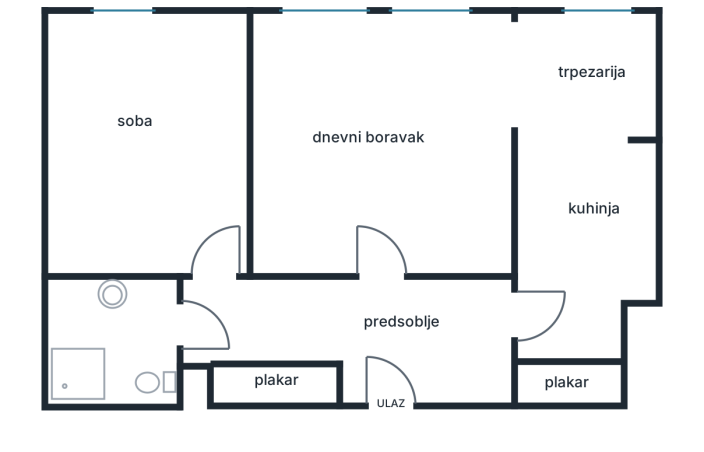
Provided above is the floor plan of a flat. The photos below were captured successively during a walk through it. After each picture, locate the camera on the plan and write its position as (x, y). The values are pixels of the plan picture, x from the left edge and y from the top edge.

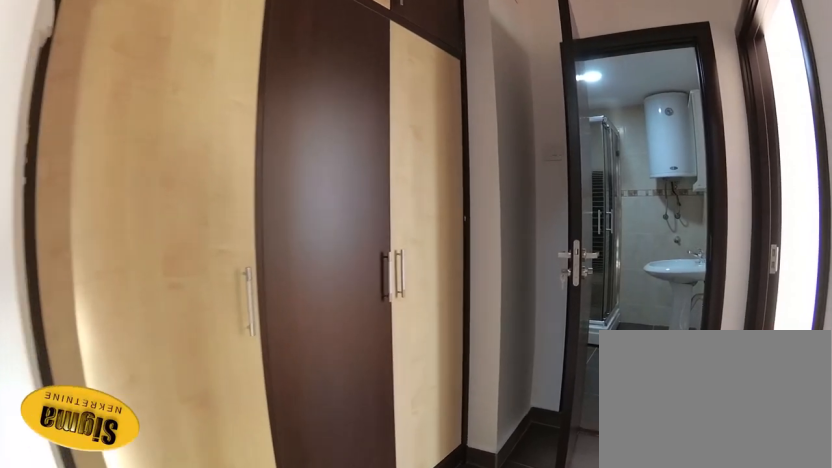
(375, 316)
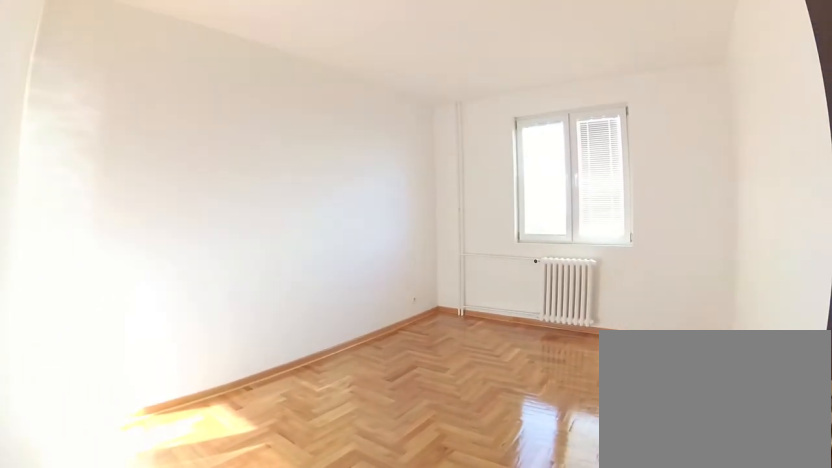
(237, 303)
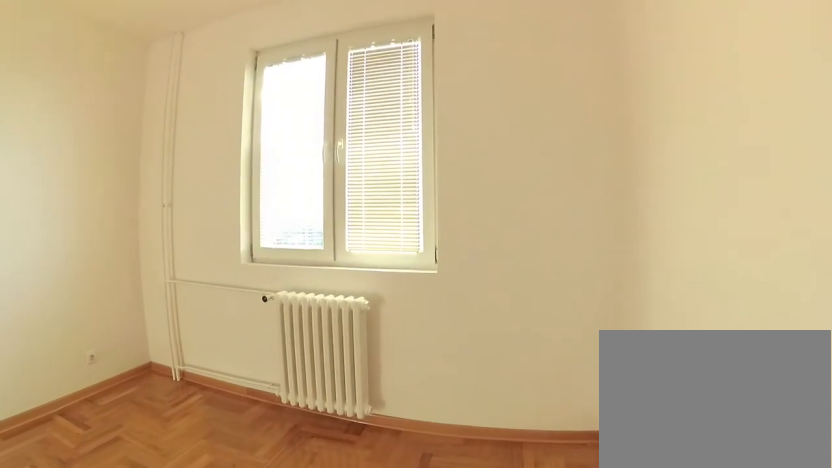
(236, 158)
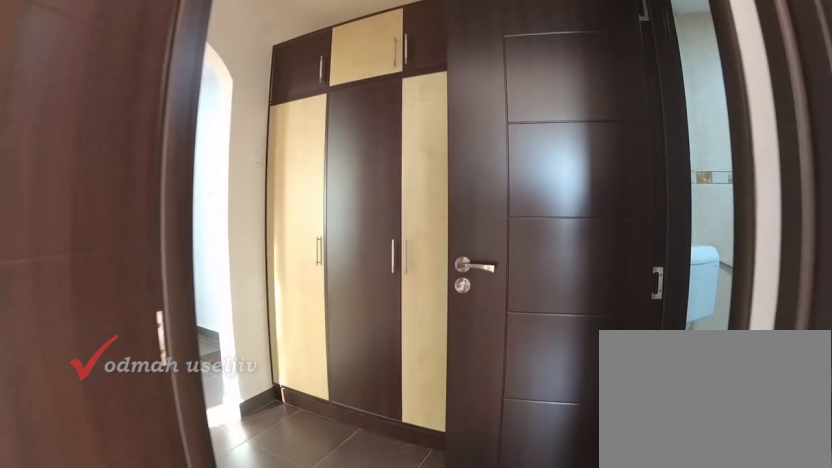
(205, 232)
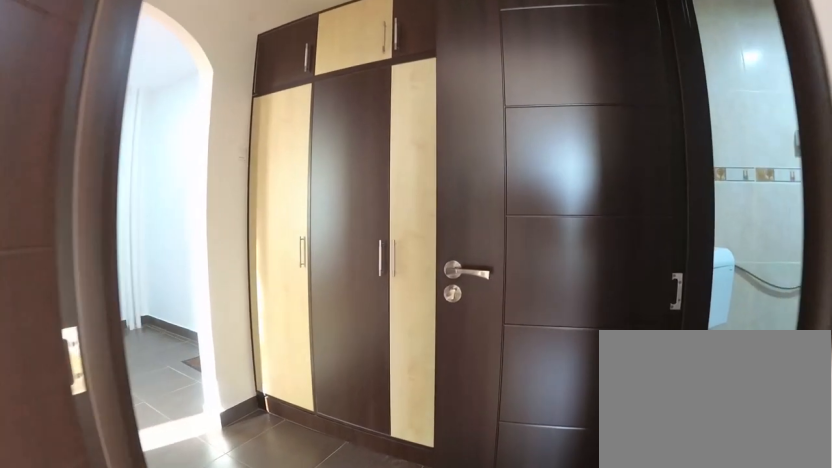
(208, 247)
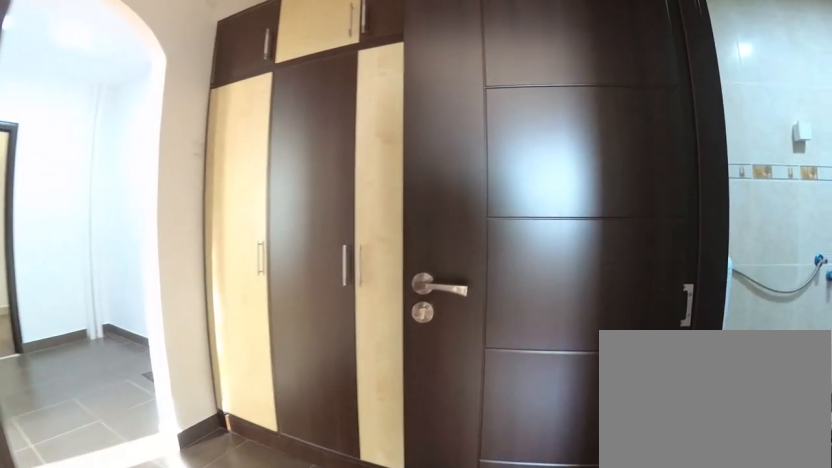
(211, 257)
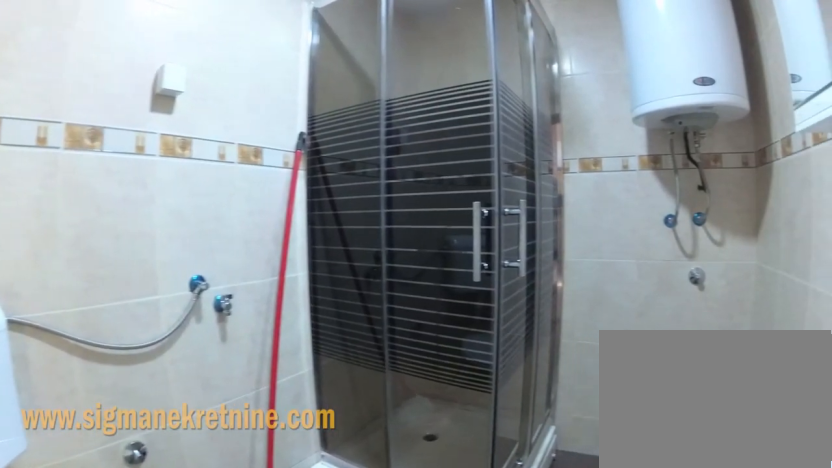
(200, 303)
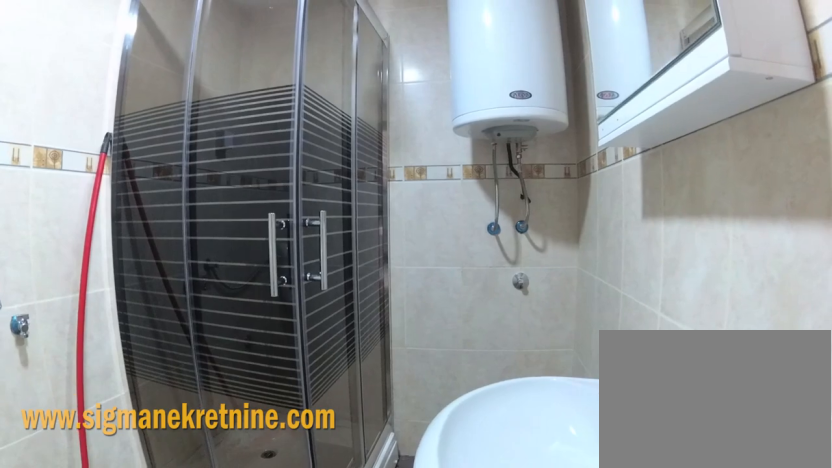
(188, 318)
